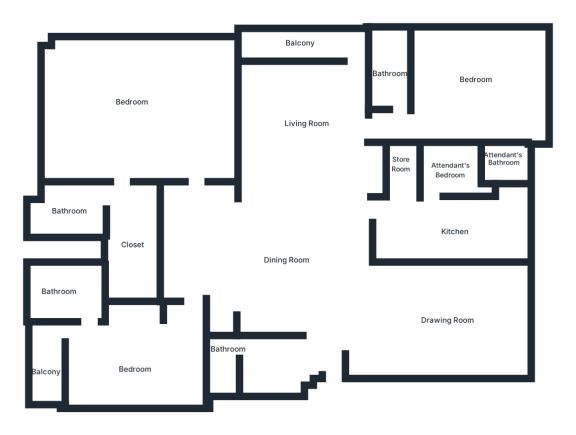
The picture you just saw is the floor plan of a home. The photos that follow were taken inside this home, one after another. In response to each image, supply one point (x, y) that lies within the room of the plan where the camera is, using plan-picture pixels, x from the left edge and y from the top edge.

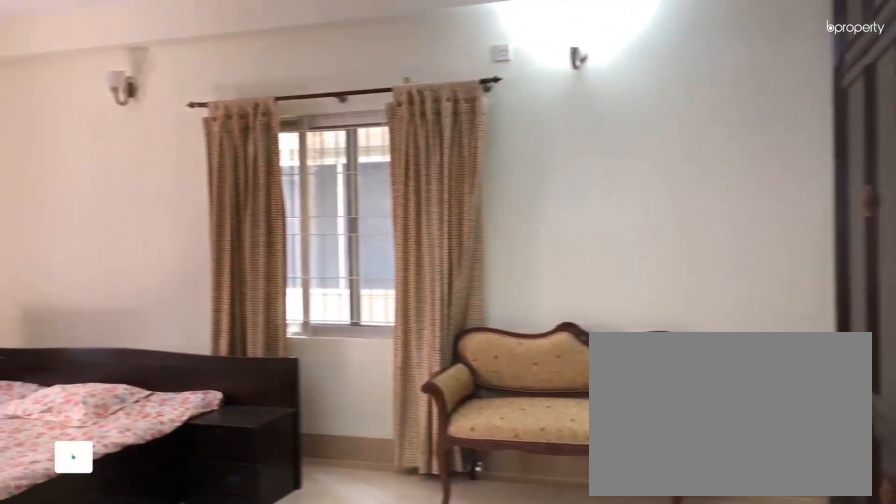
(134, 109)
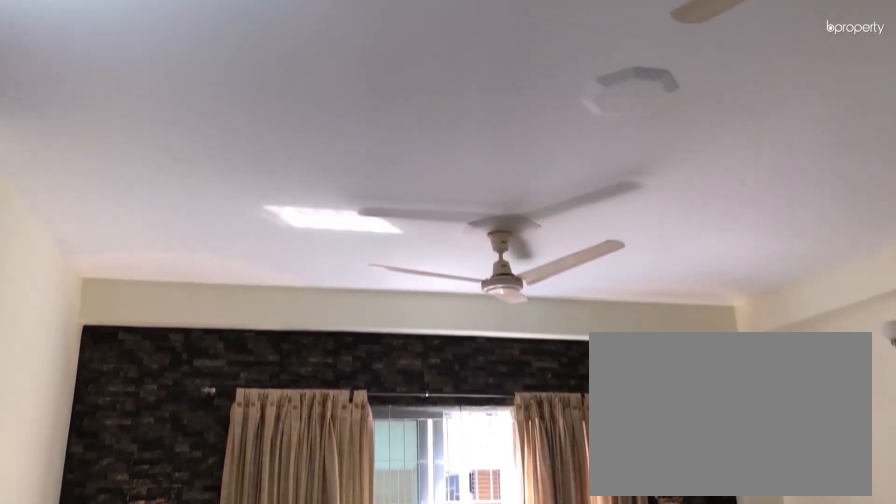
(134, 109)
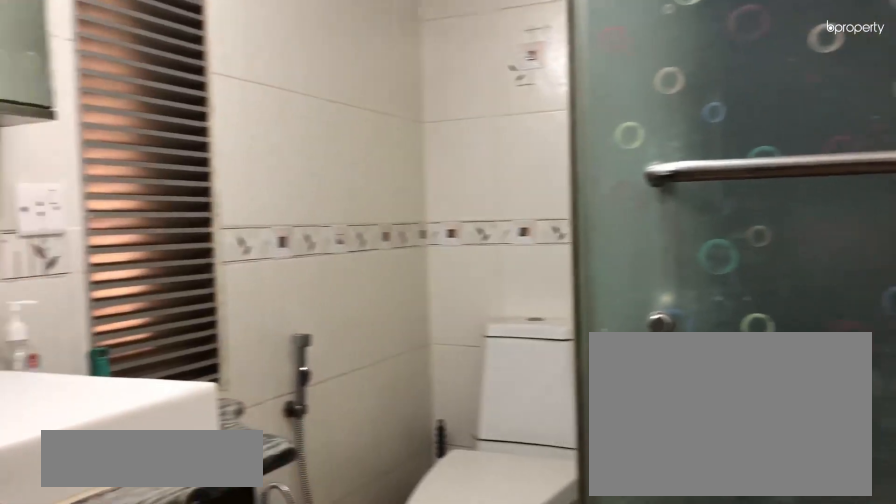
(77, 208)
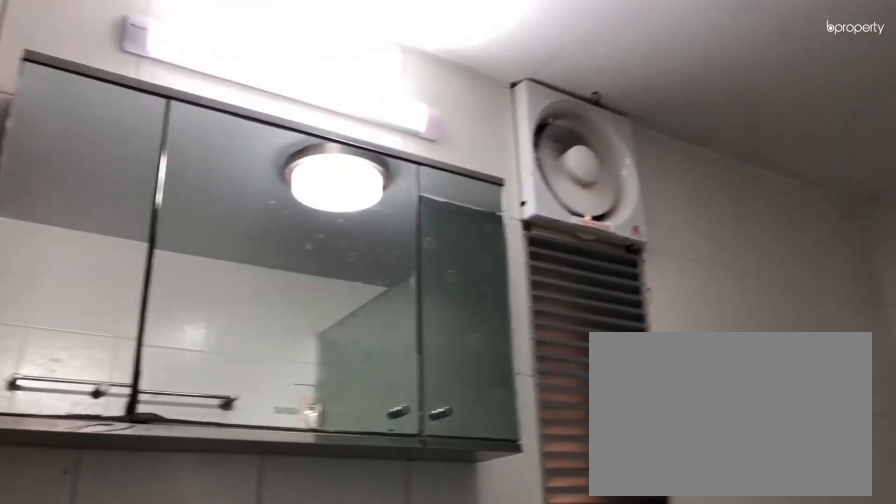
(77, 208)
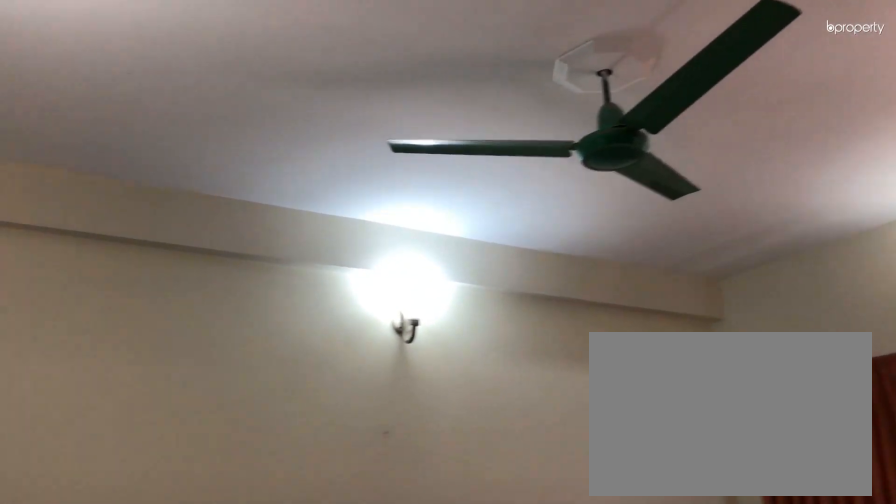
(119, 349)
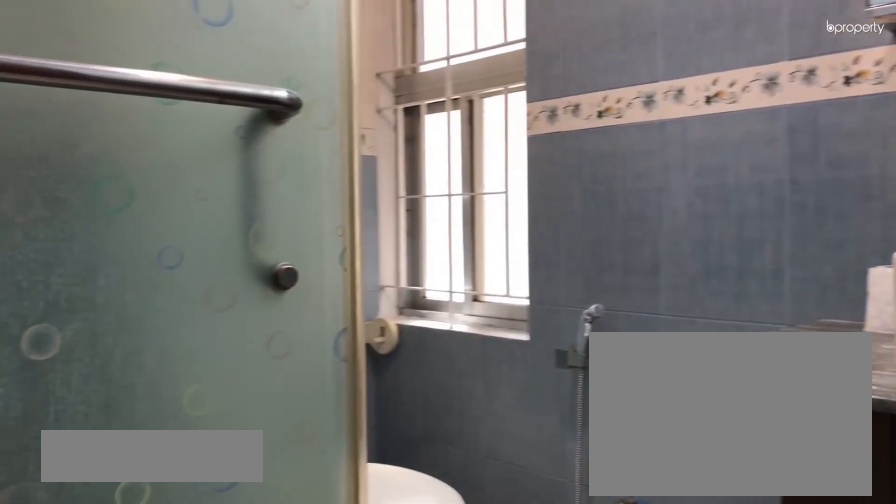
(67, 289)
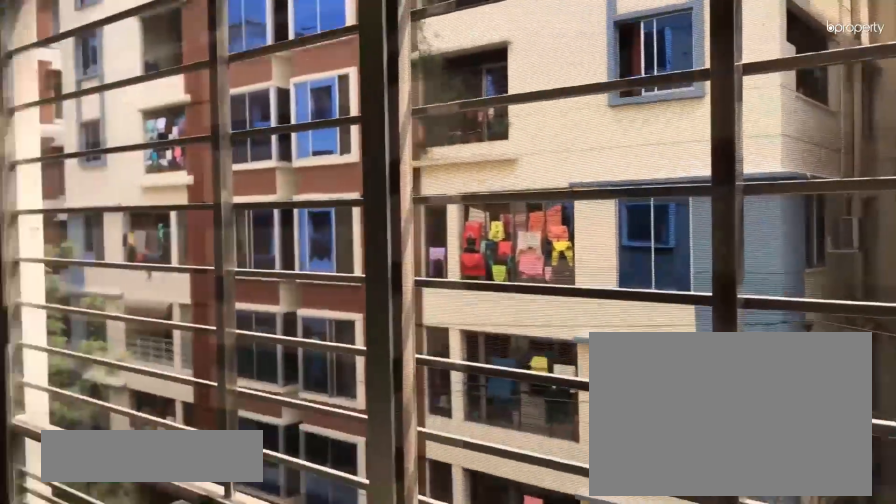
(45, 354)
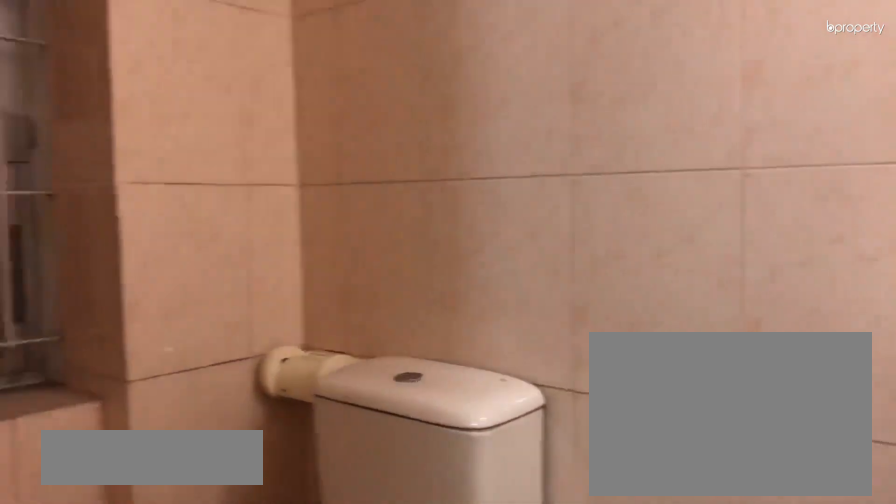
(224, 364)
